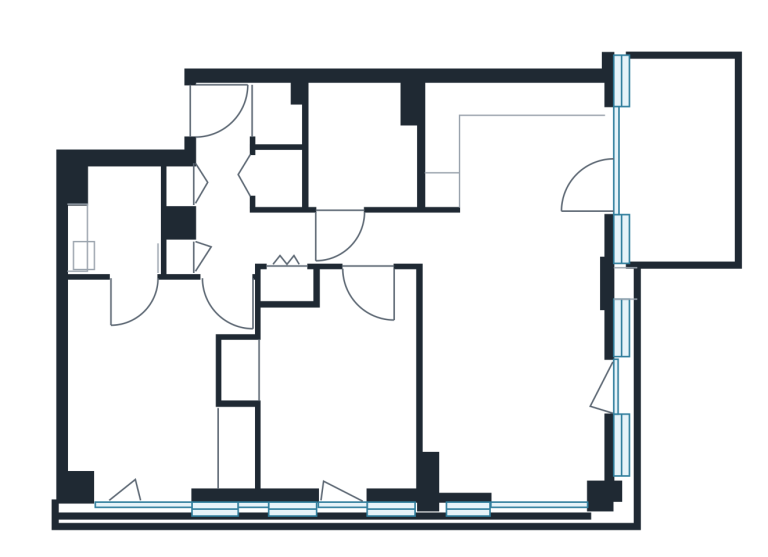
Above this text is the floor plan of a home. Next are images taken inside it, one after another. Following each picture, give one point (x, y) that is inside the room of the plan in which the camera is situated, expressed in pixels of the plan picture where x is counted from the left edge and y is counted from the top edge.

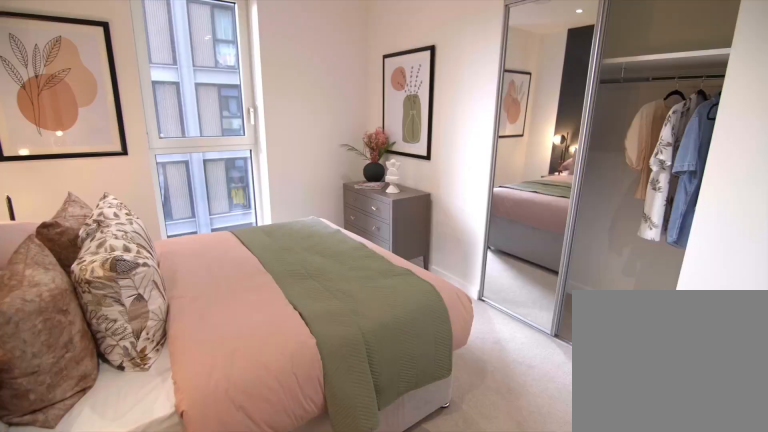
(332, 379)
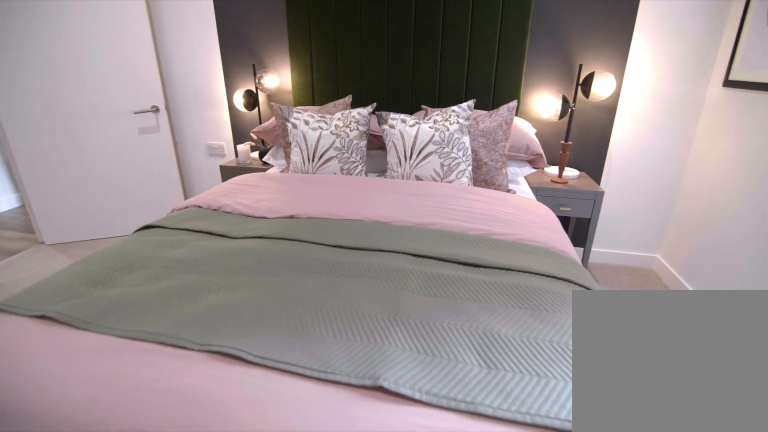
(332, 379)
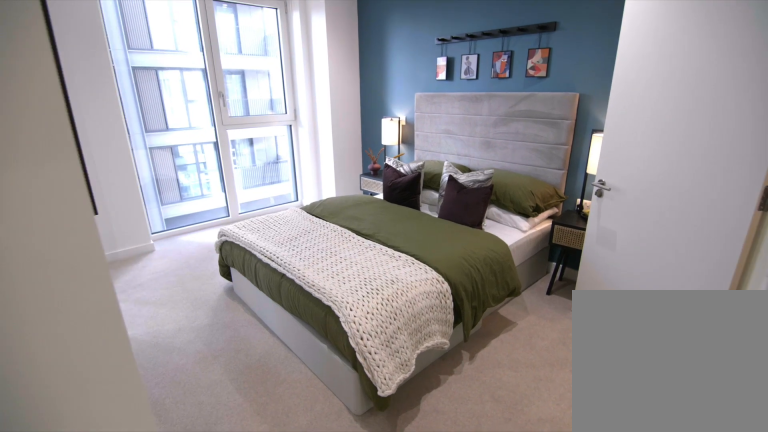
(156, 386)
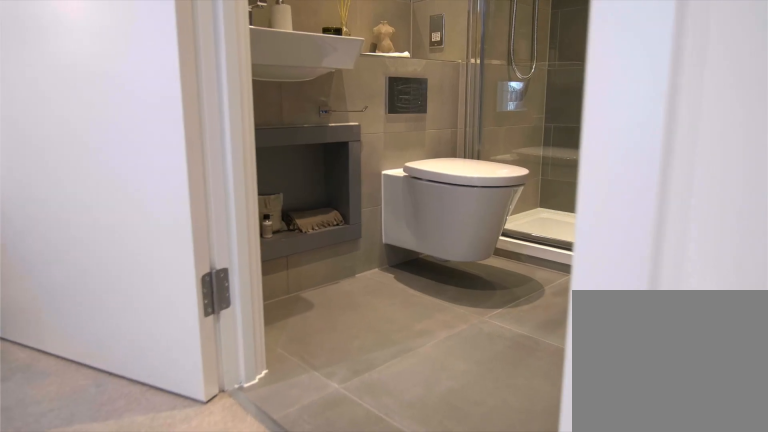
(148, 353)
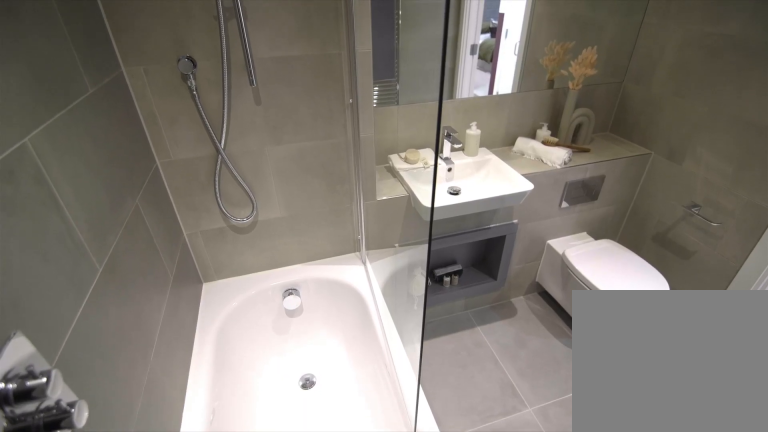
(360, 149)
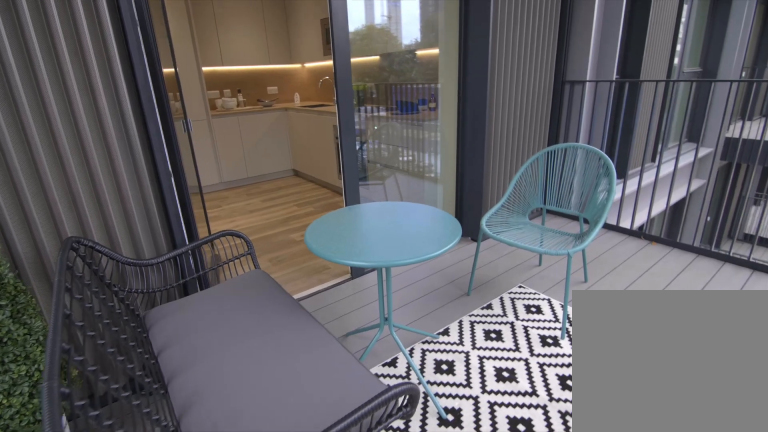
(676, 162)
